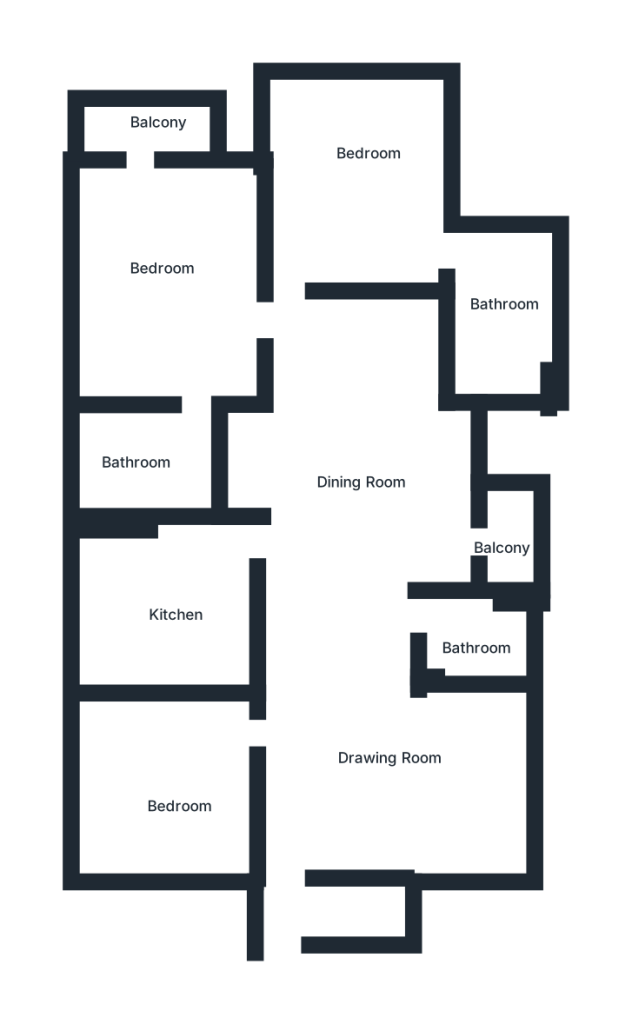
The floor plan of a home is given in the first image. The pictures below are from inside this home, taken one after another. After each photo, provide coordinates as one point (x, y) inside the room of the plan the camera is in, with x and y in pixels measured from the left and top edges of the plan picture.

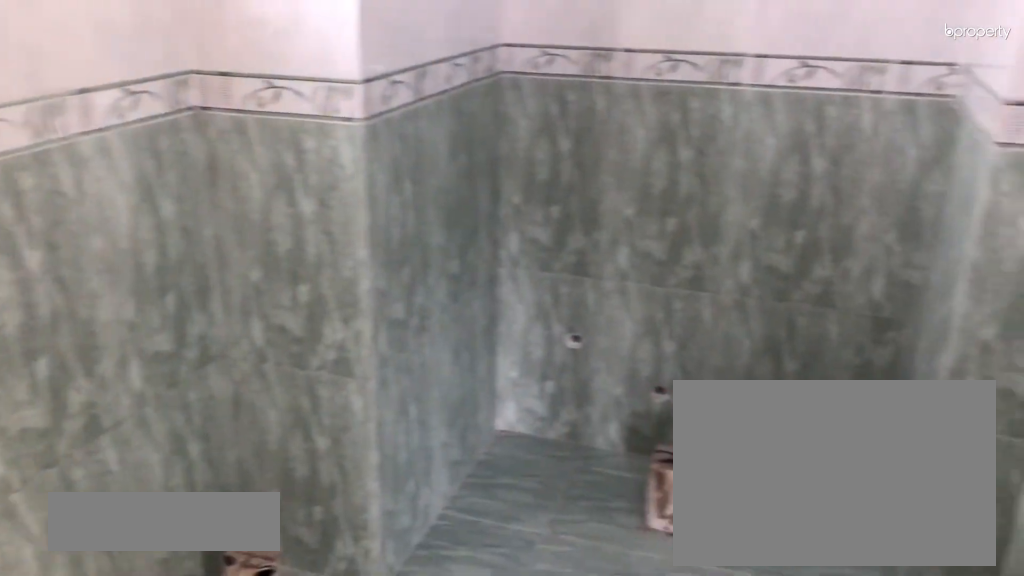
(500, 285)
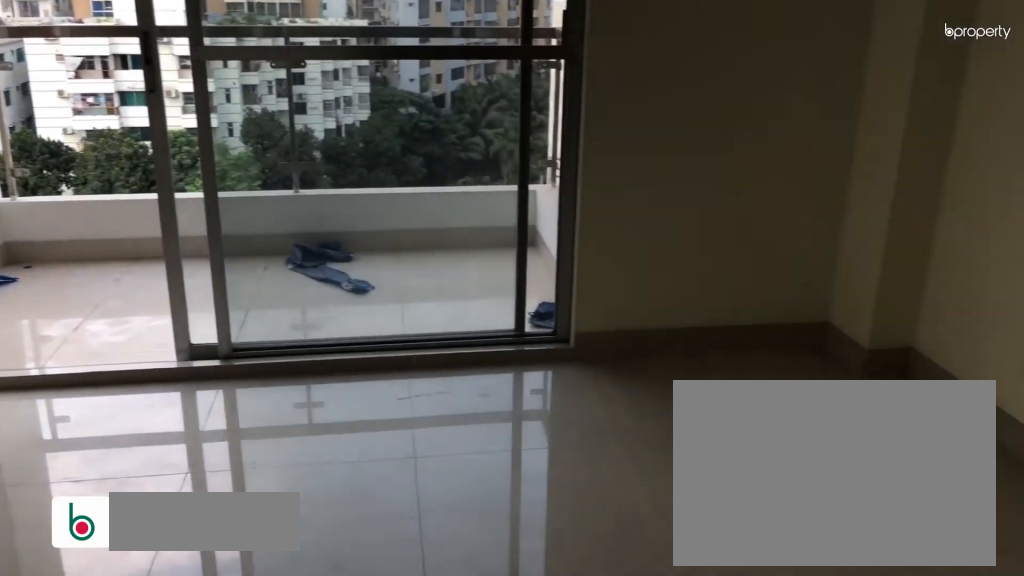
(180, 295)
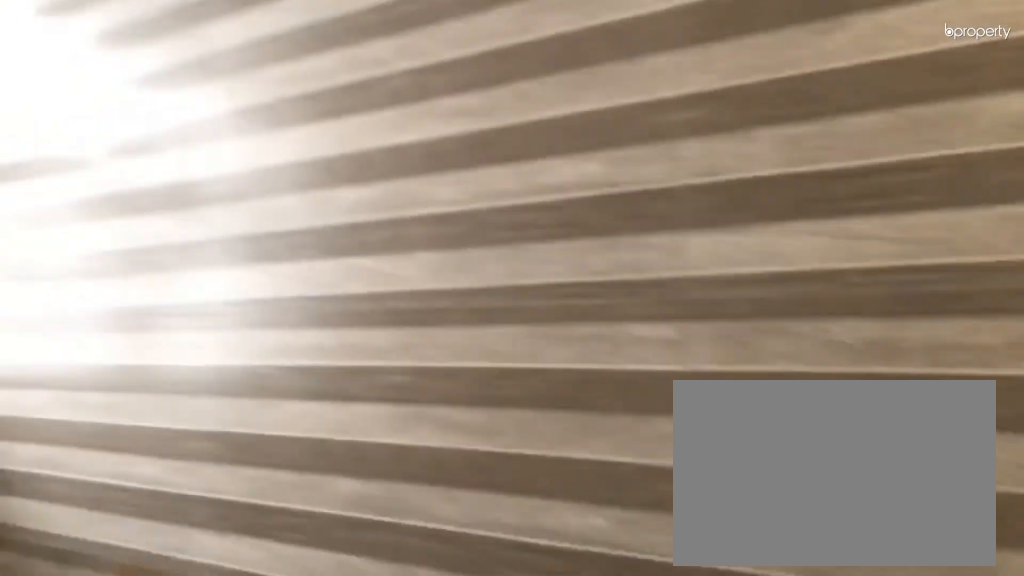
(162, 474)
